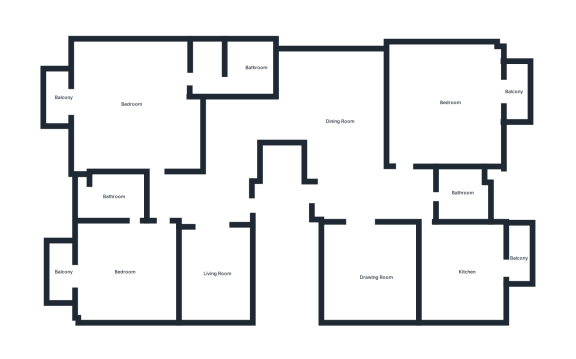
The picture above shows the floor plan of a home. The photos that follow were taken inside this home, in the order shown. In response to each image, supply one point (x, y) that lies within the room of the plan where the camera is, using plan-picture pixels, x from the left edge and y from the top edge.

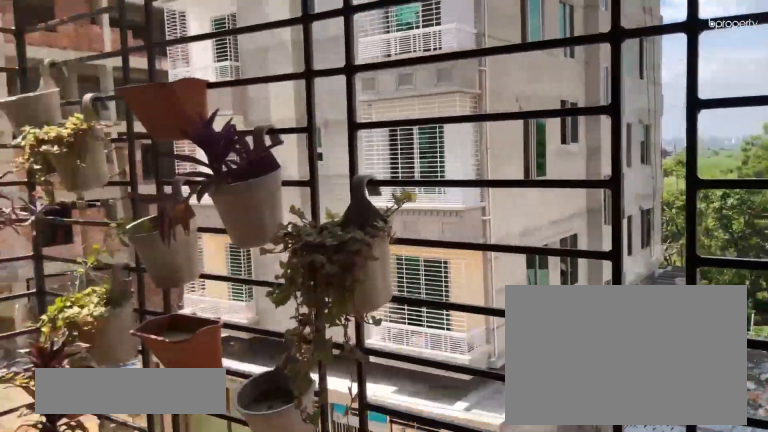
(61, 274)
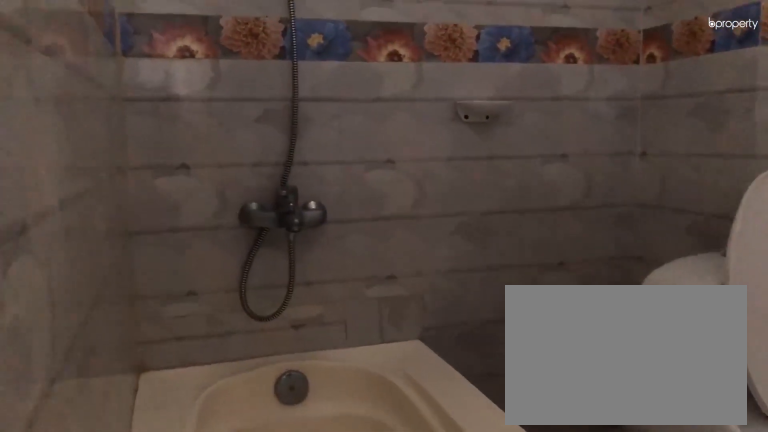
(115, 193)
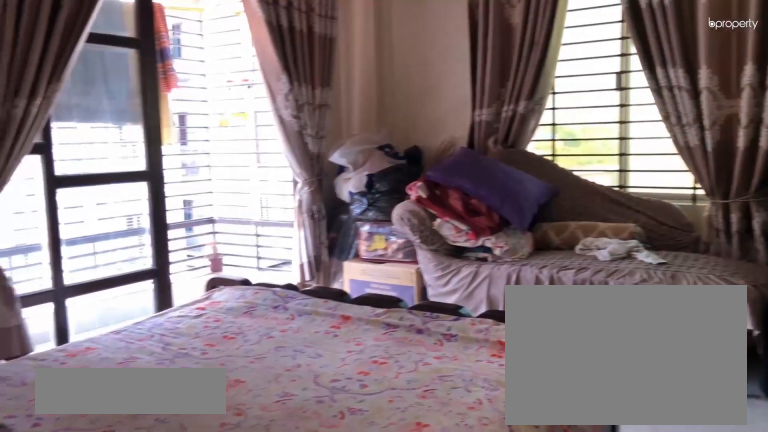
(144, 104)
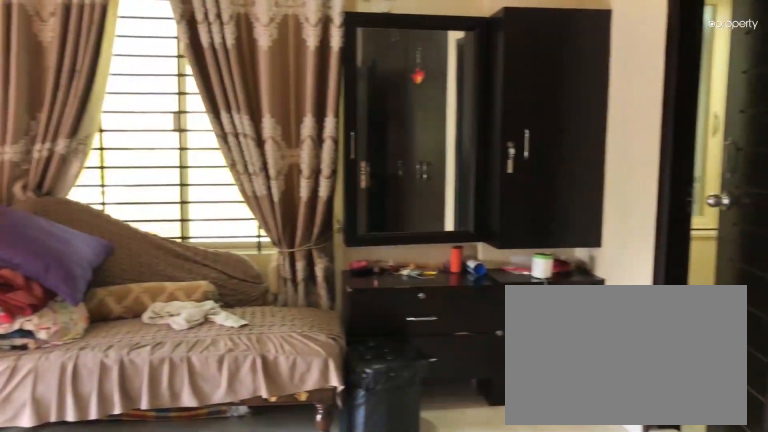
(125, 100)
